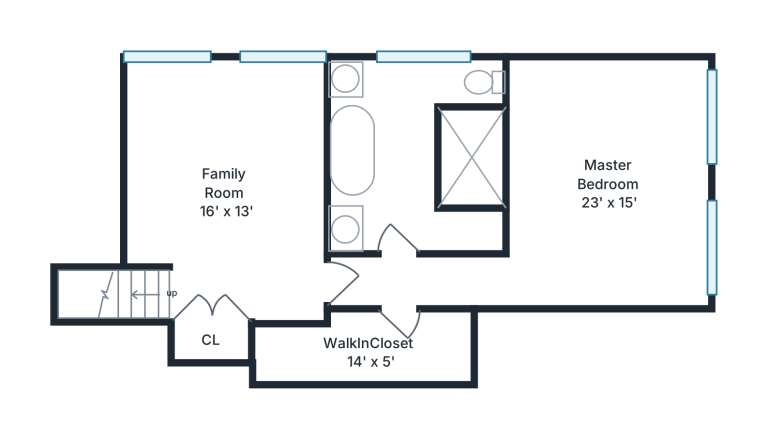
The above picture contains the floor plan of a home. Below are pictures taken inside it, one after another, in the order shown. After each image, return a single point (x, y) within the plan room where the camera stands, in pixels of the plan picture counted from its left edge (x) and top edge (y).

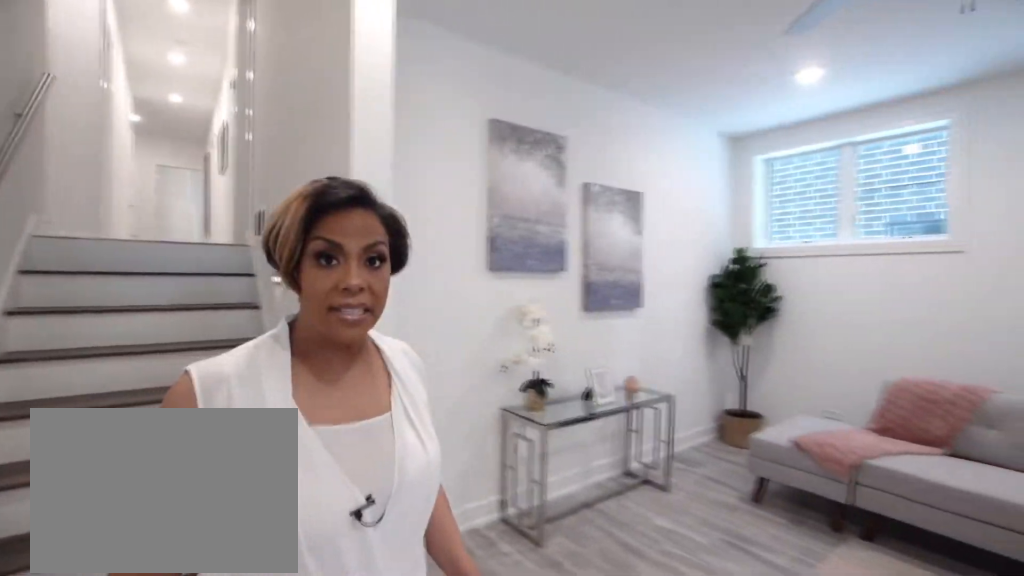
(227, 185)
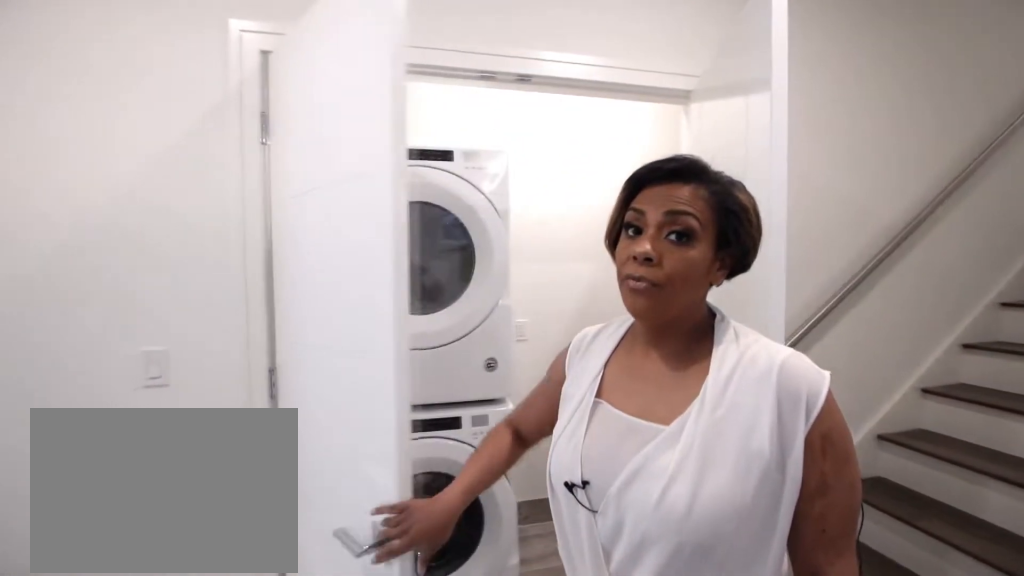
(227, 185)
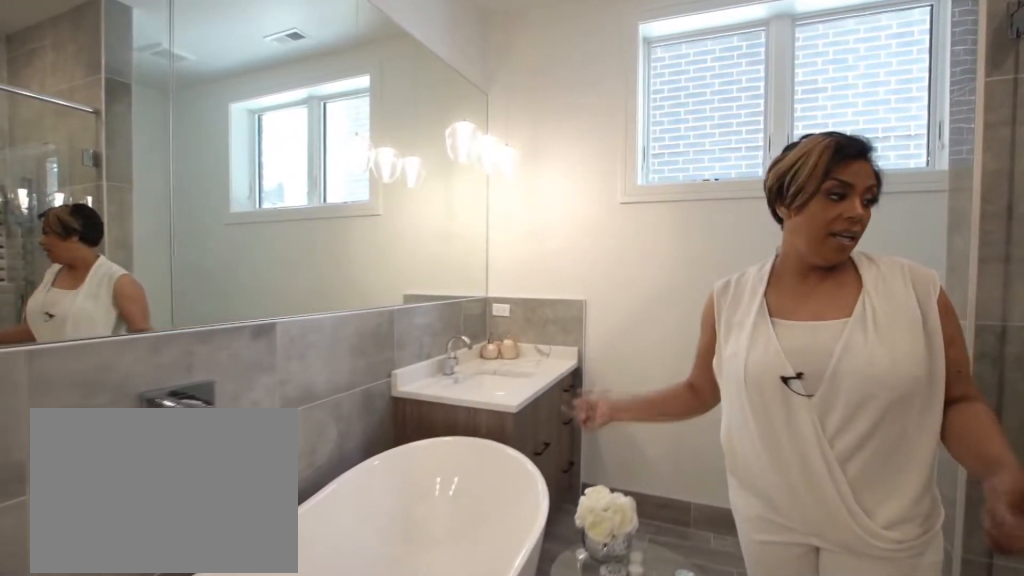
(417, 157)
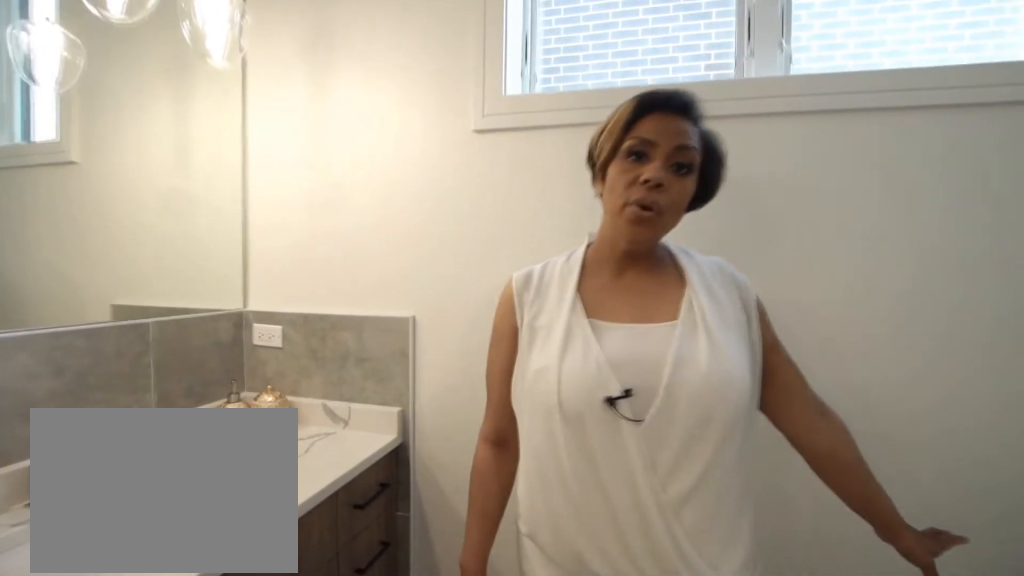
(417, 157)
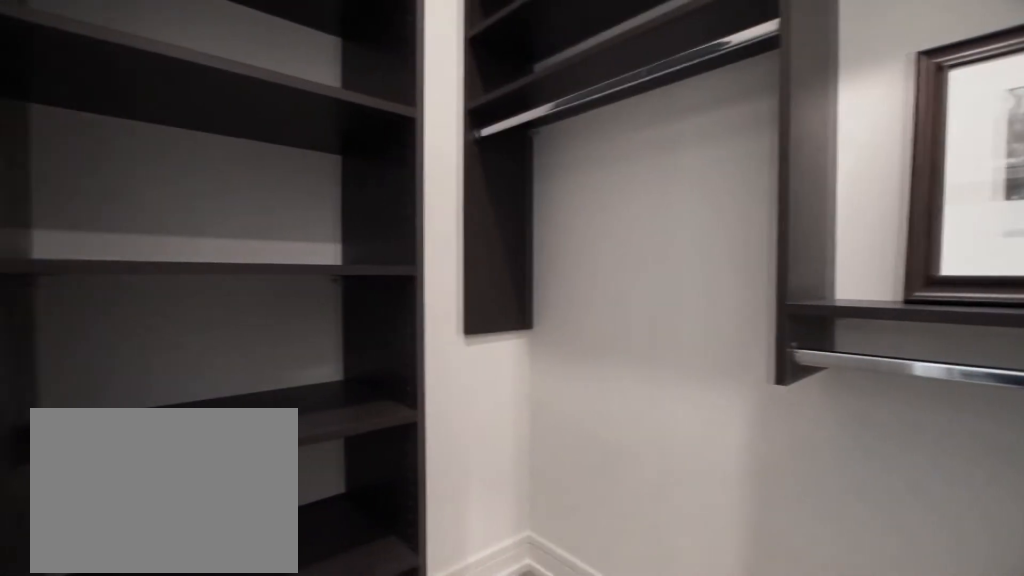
(367, 349)
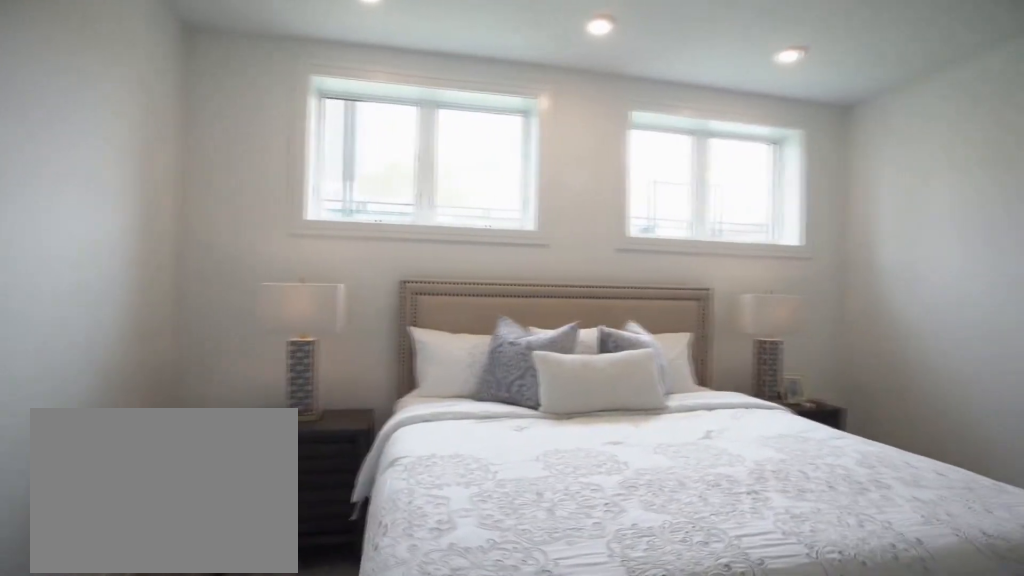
(607, 179)
